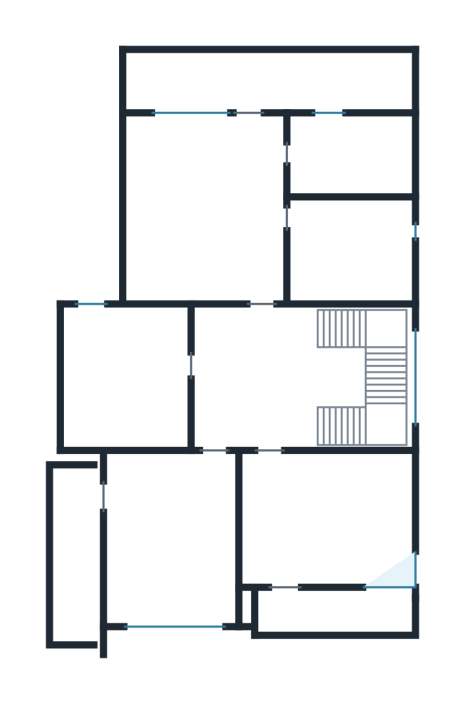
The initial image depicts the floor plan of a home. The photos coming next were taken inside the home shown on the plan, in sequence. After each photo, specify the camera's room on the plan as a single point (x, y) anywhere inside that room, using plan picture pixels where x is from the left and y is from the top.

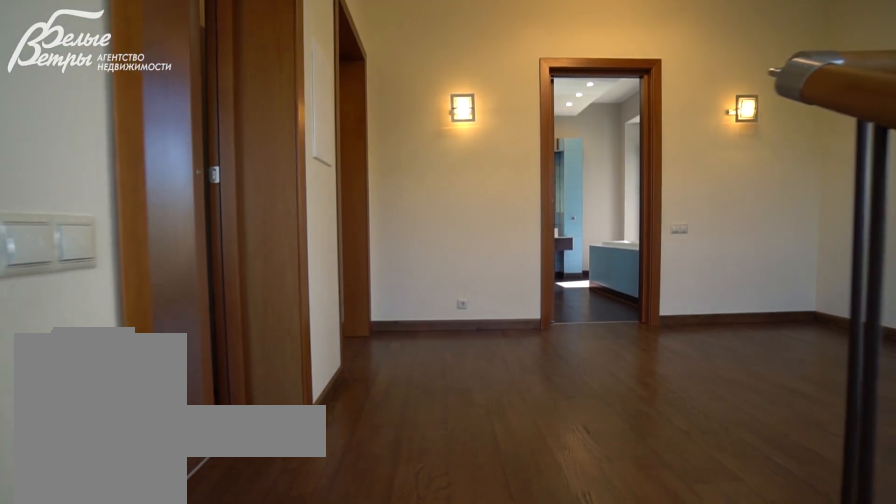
(256, 377)
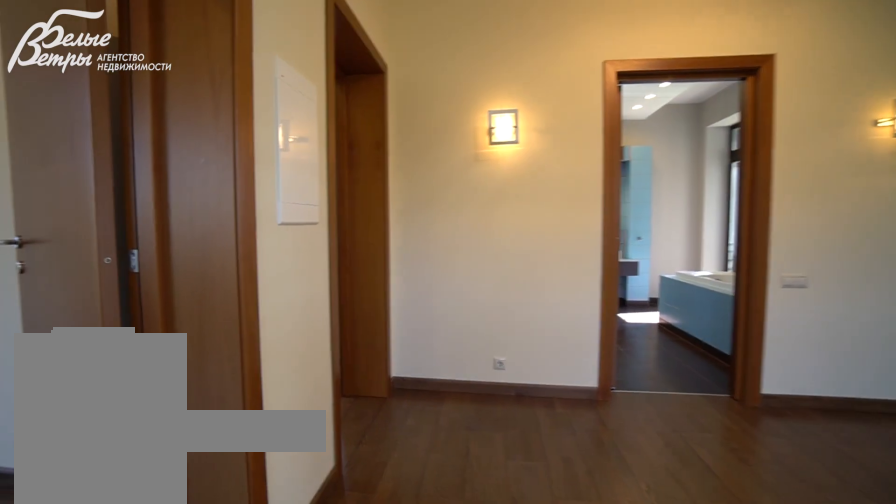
(256, 377)
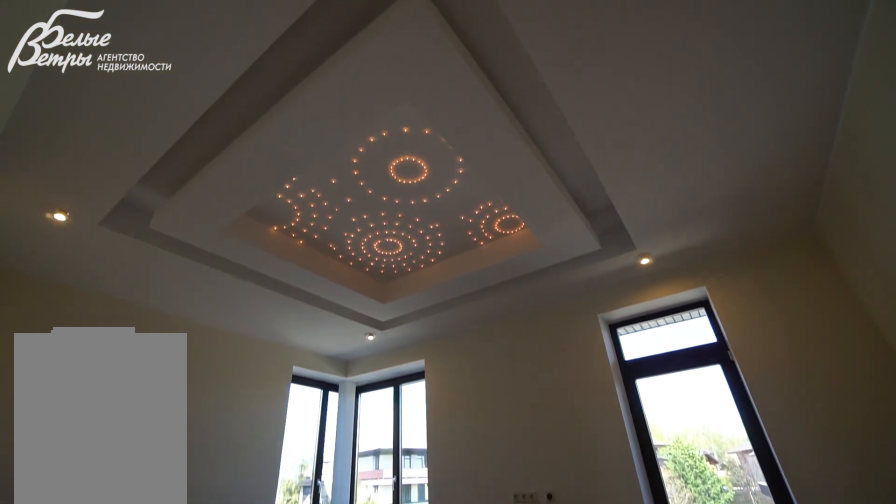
(326, 520)
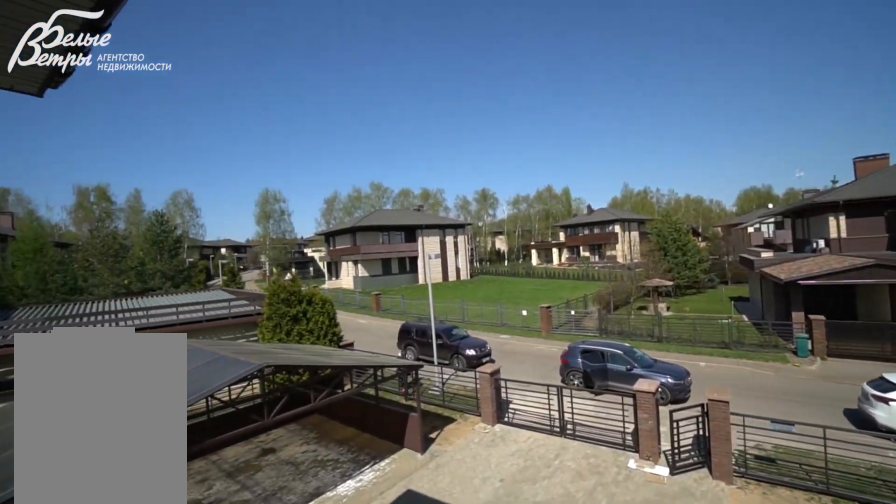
(331, 614)
